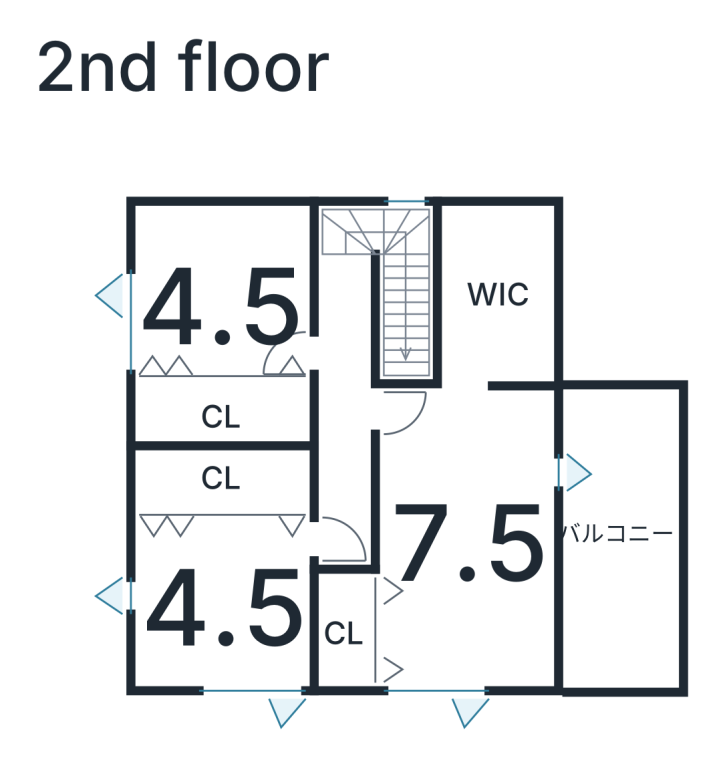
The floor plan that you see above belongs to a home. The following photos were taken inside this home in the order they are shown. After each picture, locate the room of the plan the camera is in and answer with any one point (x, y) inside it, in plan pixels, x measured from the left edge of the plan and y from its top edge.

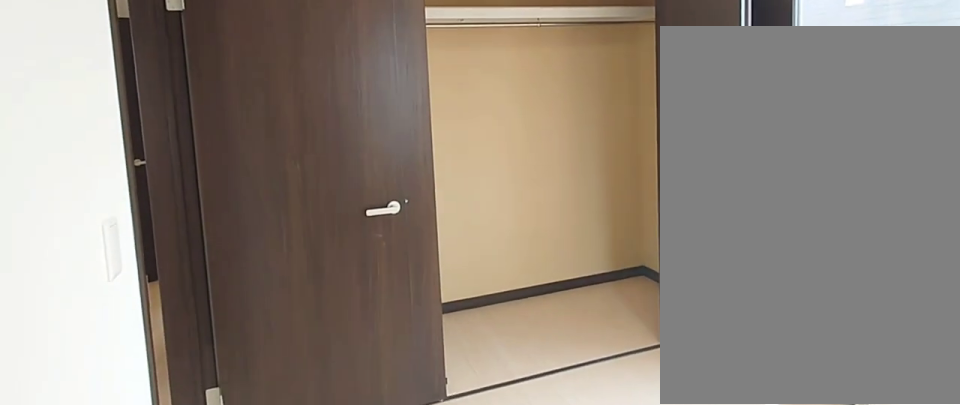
(229, 308)
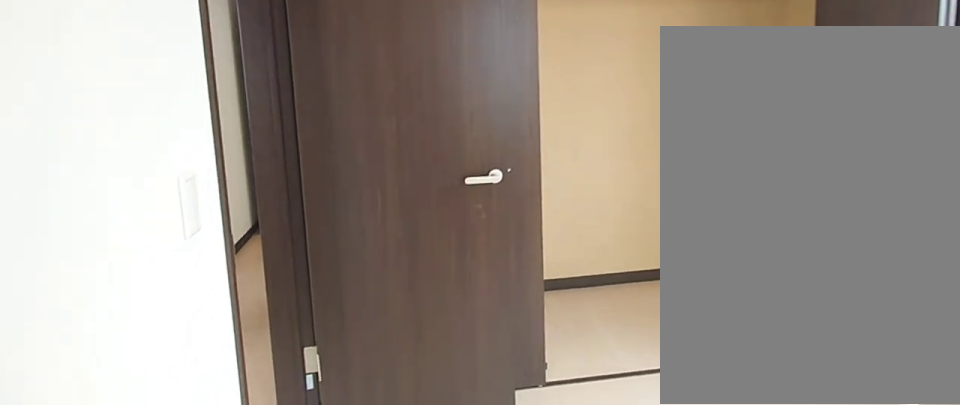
(229, 308)
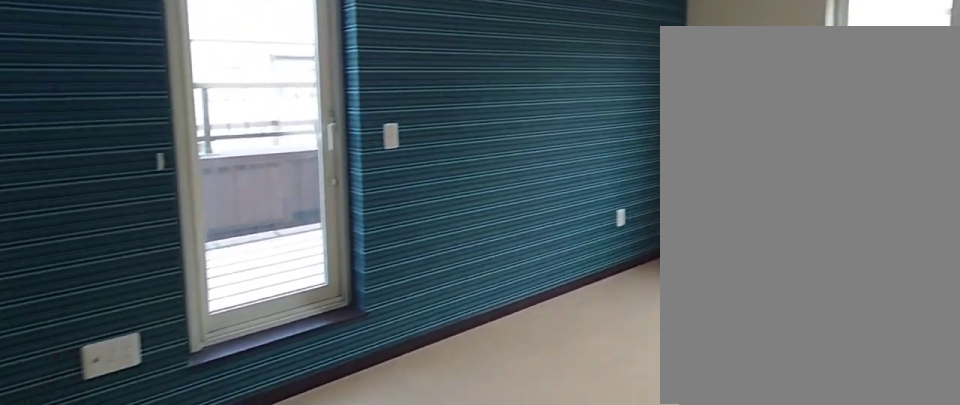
(462, 542)
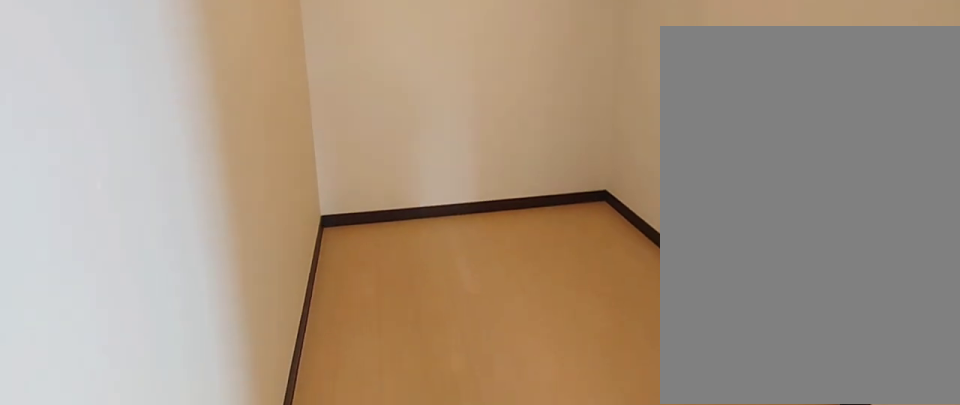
(495, 314)
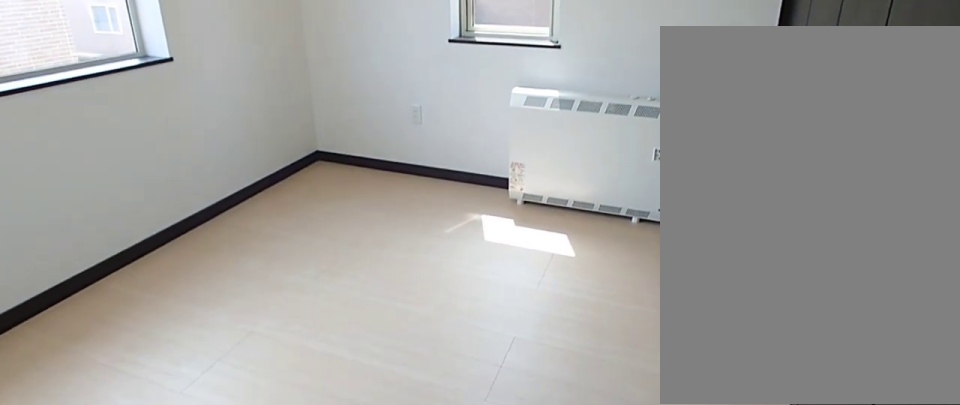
(226, 621)
